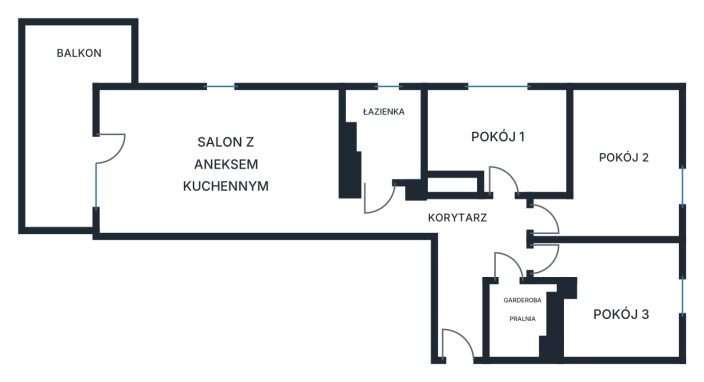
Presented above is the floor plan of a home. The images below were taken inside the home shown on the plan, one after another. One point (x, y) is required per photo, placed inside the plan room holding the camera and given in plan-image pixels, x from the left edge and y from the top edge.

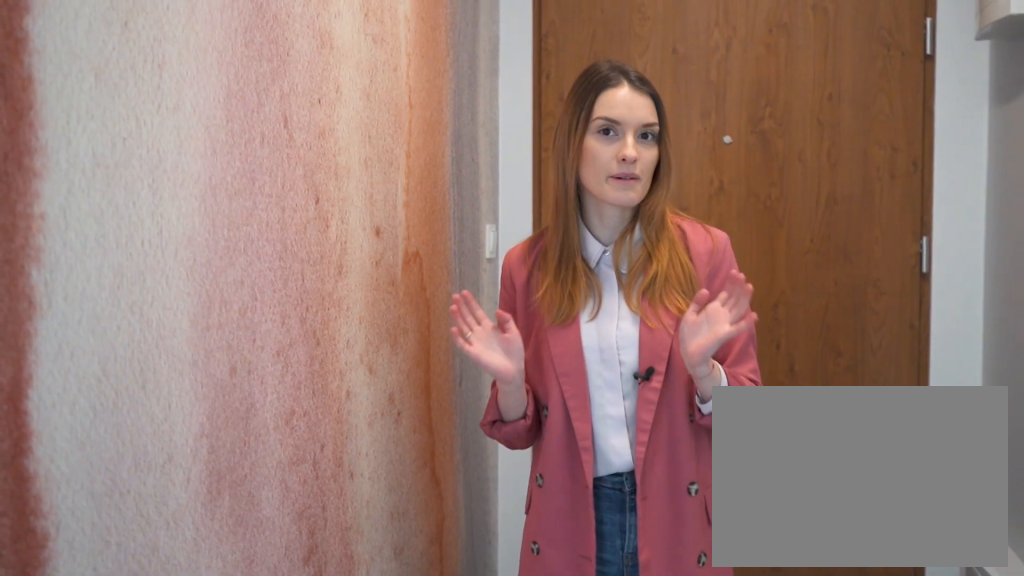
(453, 247)
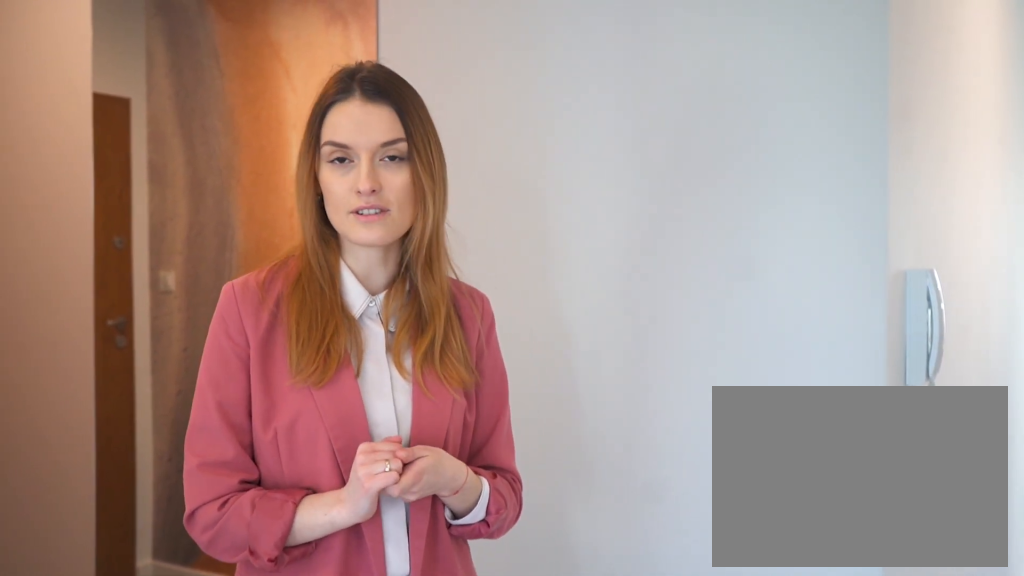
(456, 248)
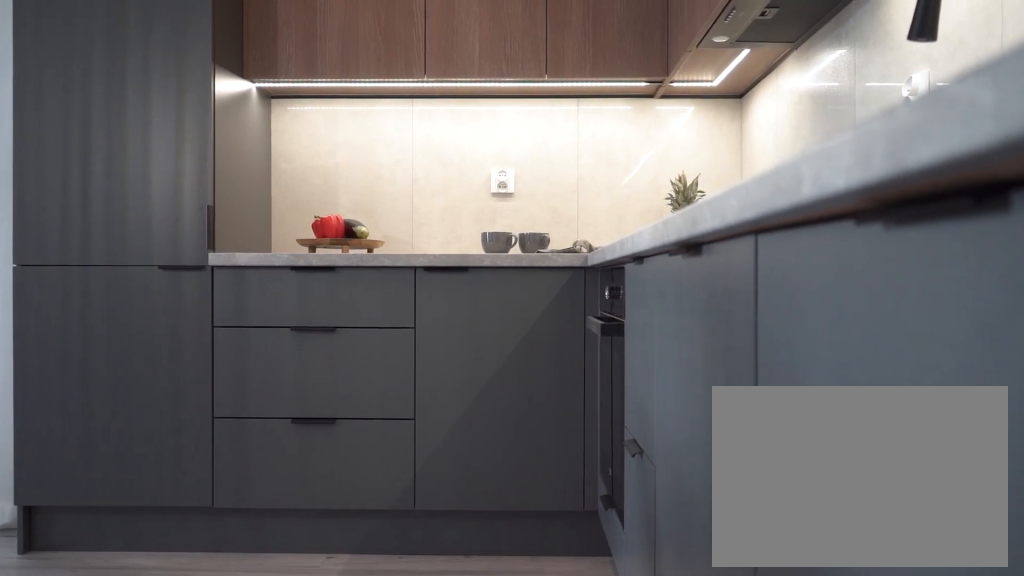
(218, 161)
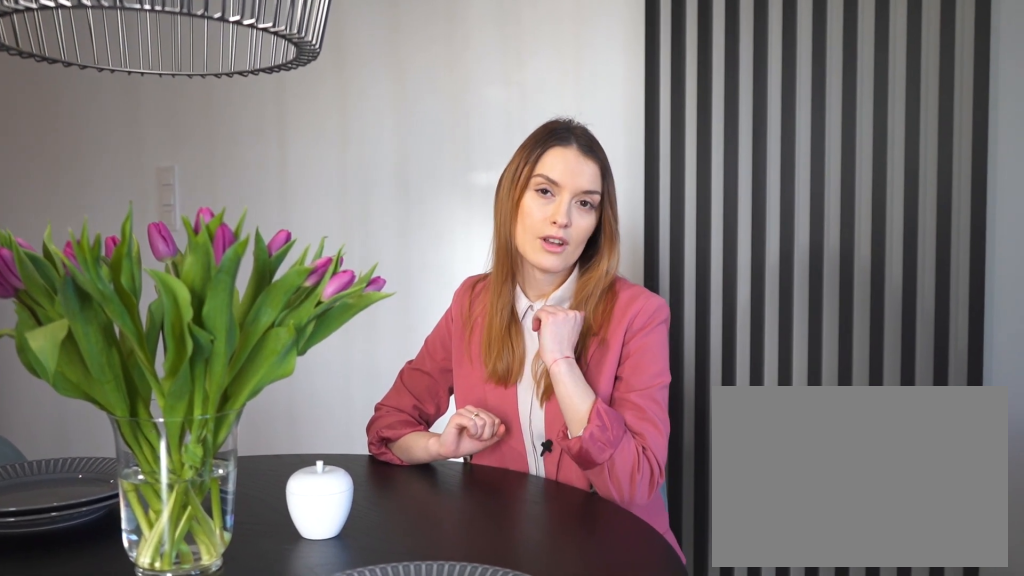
(218, 161)
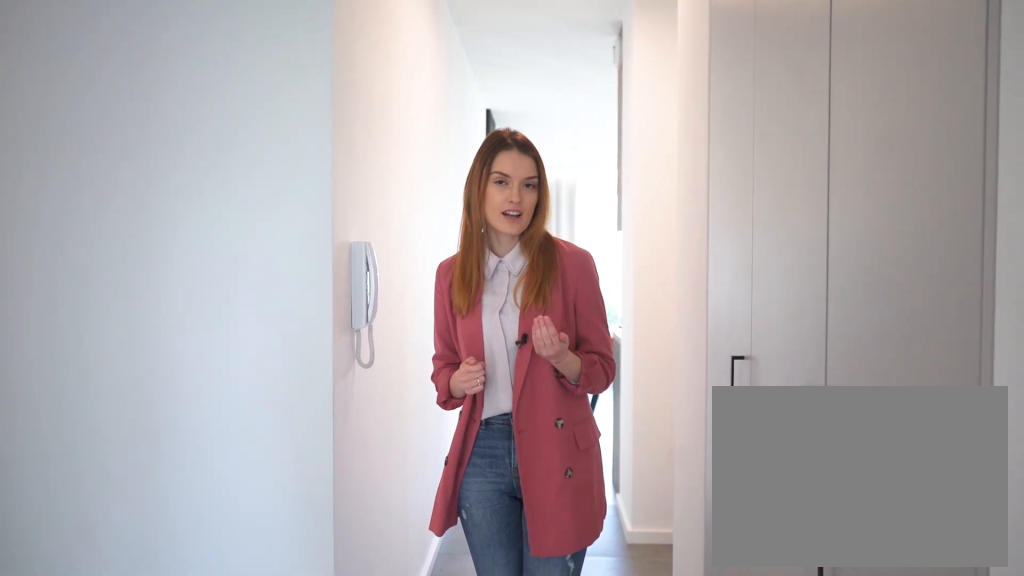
(453, 247)
